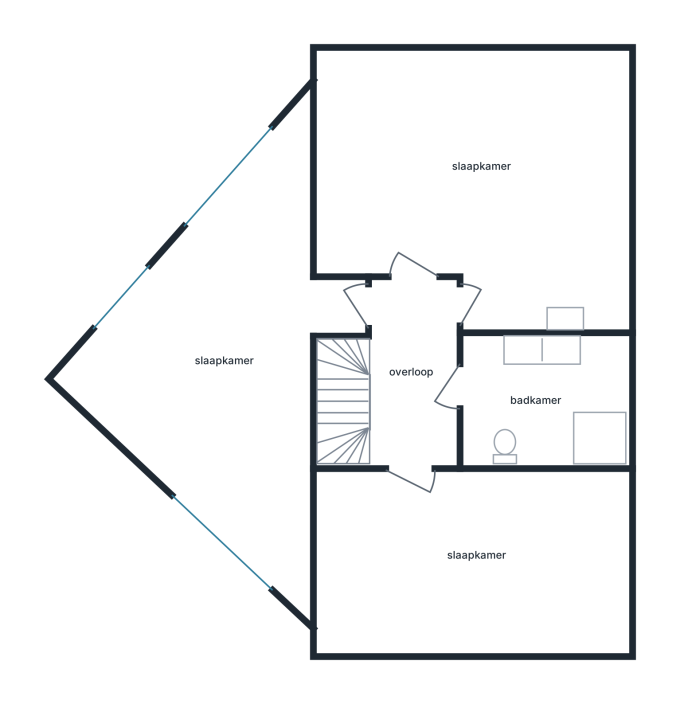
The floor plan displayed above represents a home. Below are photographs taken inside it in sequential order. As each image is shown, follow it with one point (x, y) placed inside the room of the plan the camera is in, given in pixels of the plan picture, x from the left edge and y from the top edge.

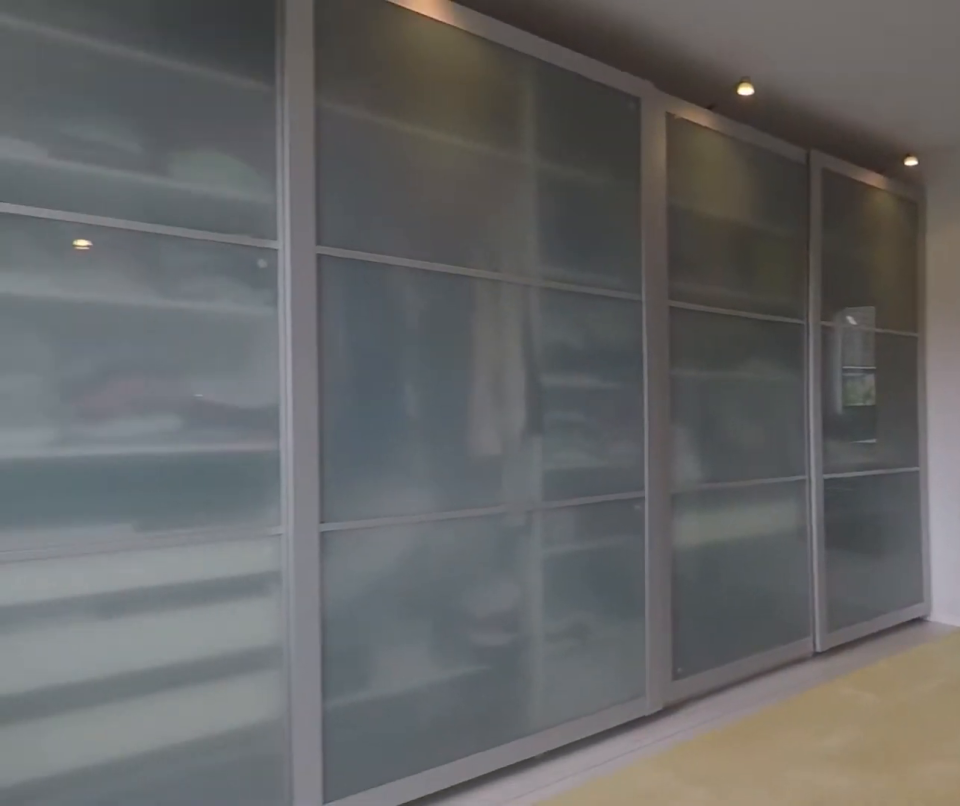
(624, 192)
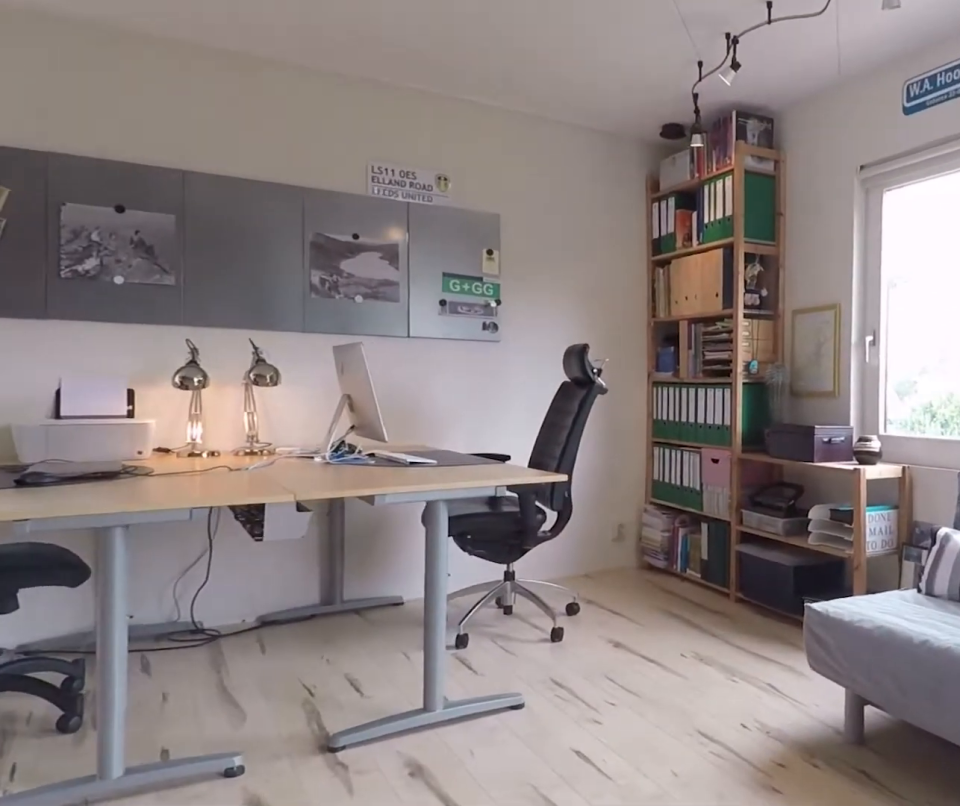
(235, 481)
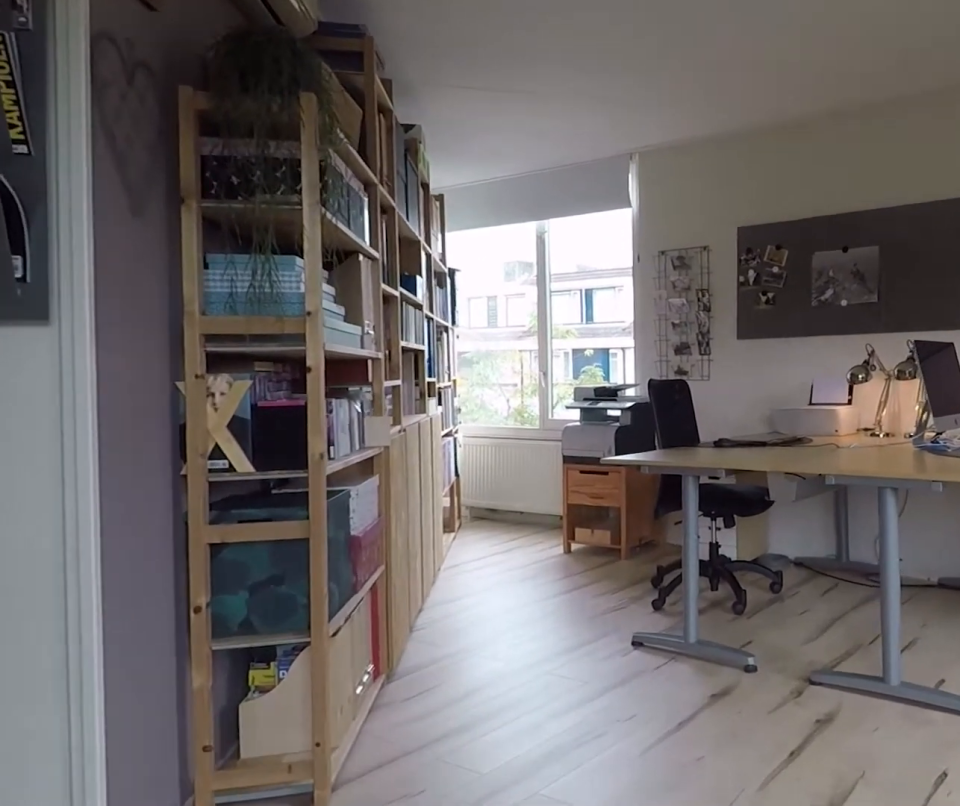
(235, 481)
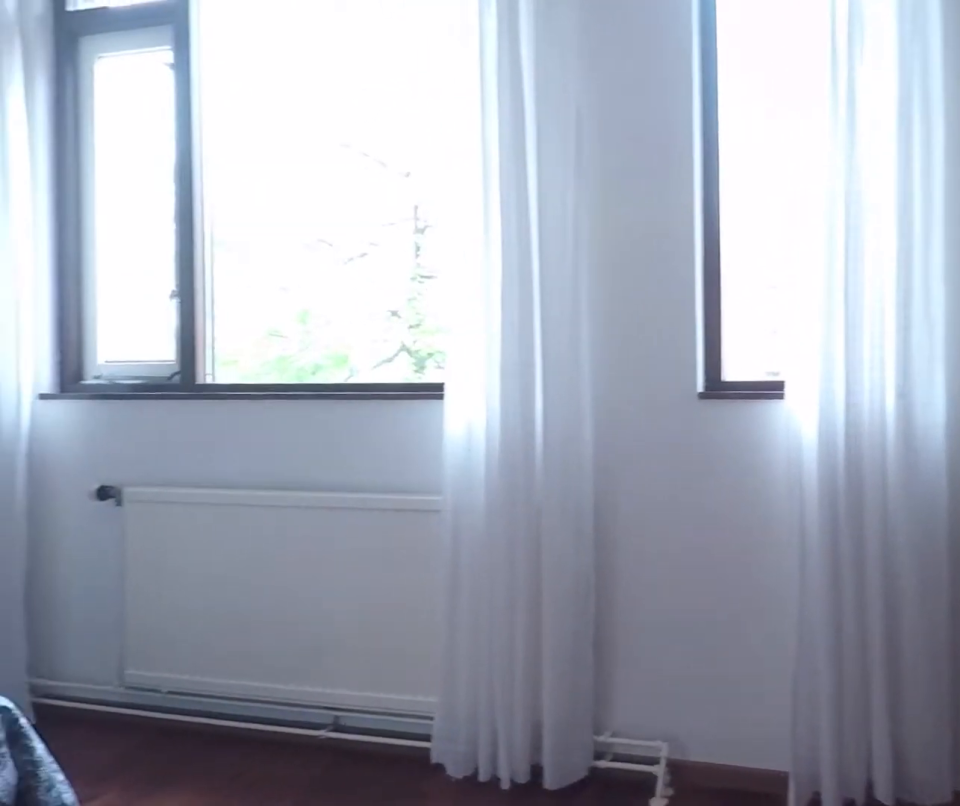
(472, 561)
